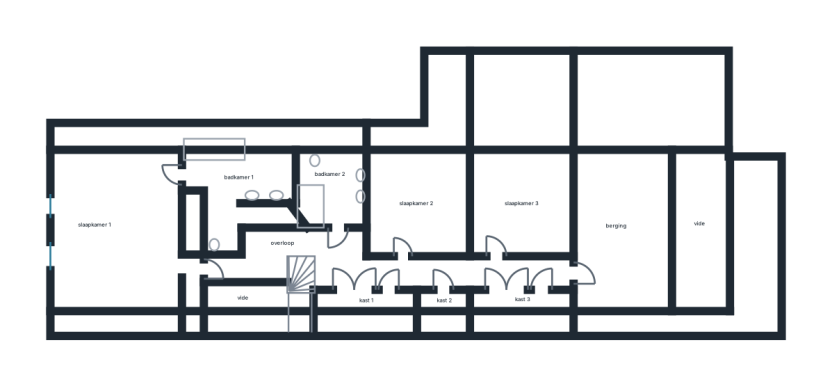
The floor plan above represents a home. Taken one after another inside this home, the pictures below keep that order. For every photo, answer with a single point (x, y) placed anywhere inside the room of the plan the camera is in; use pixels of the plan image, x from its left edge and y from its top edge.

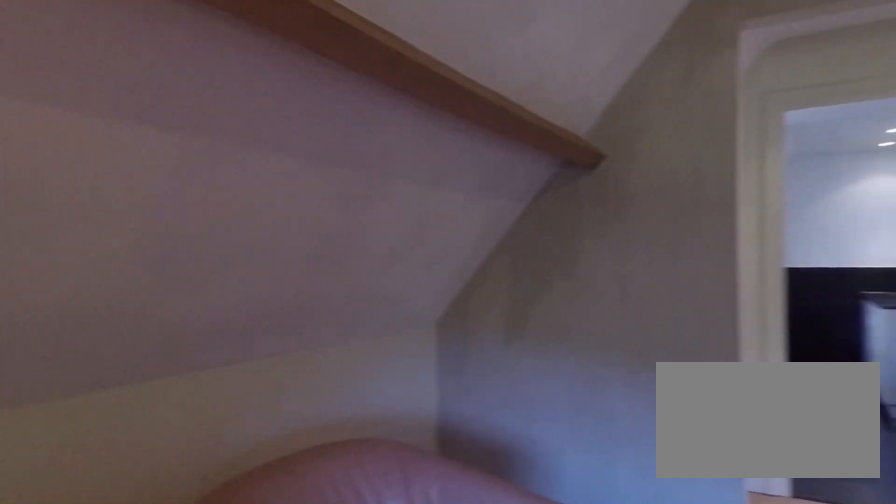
(123, 233)
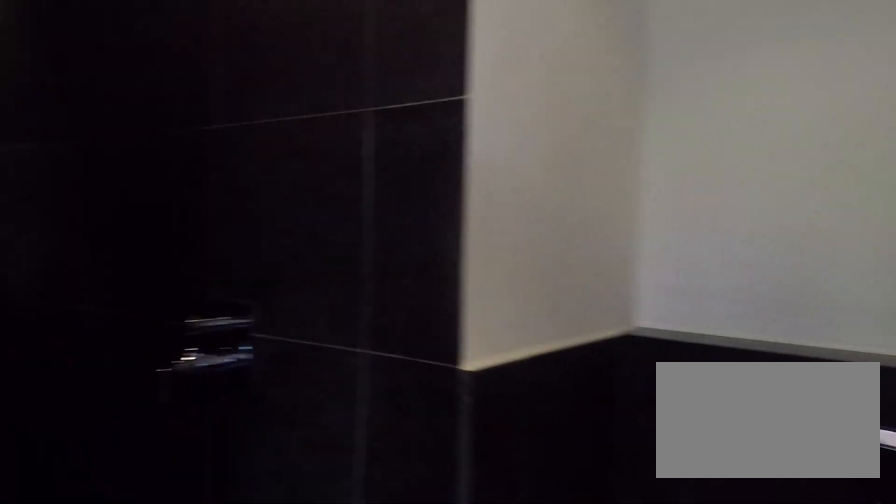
(240, 185)
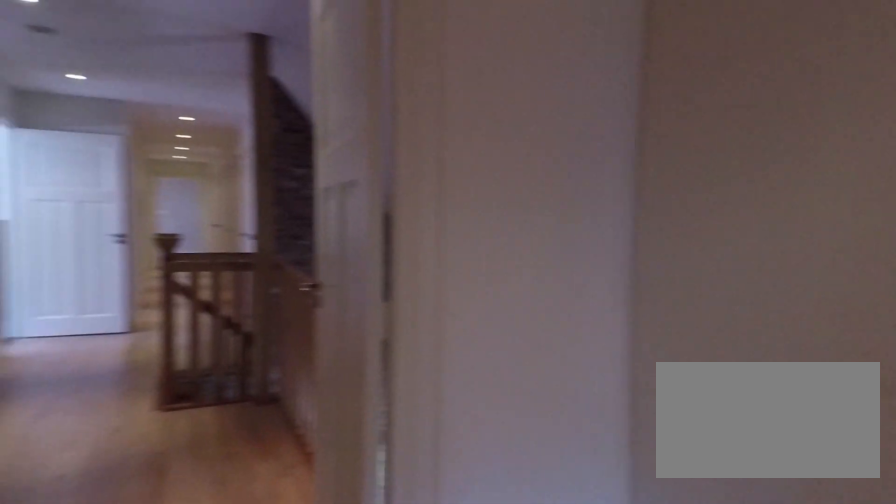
(123, 233)
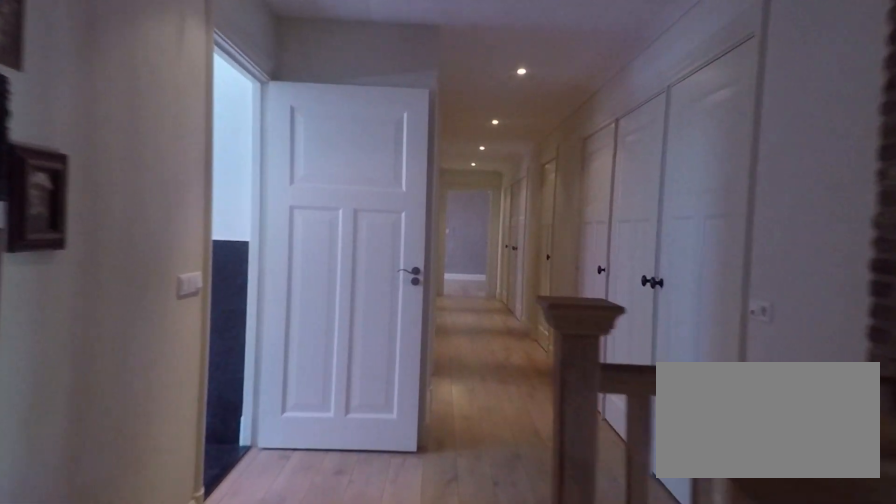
(371, 264)
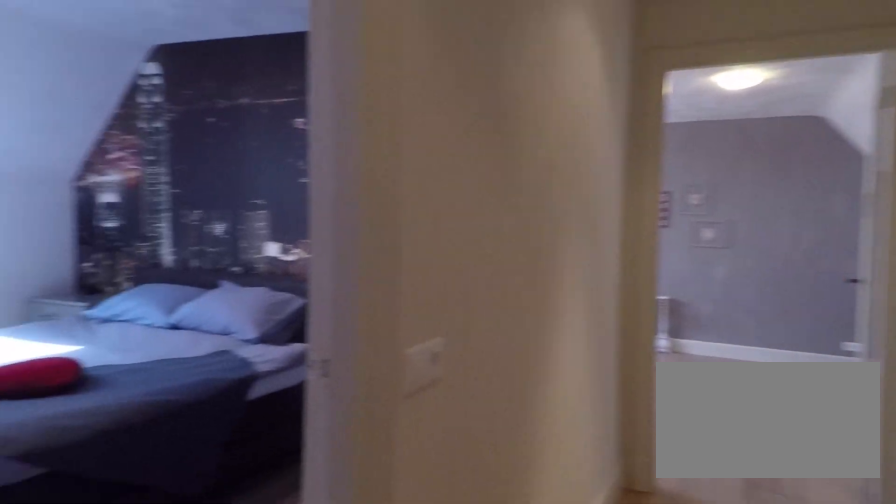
(371, 264)
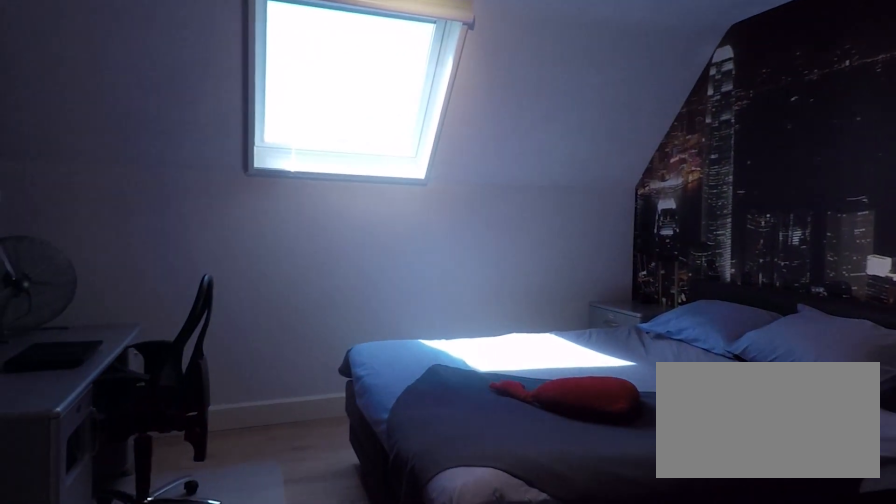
(522, 202)
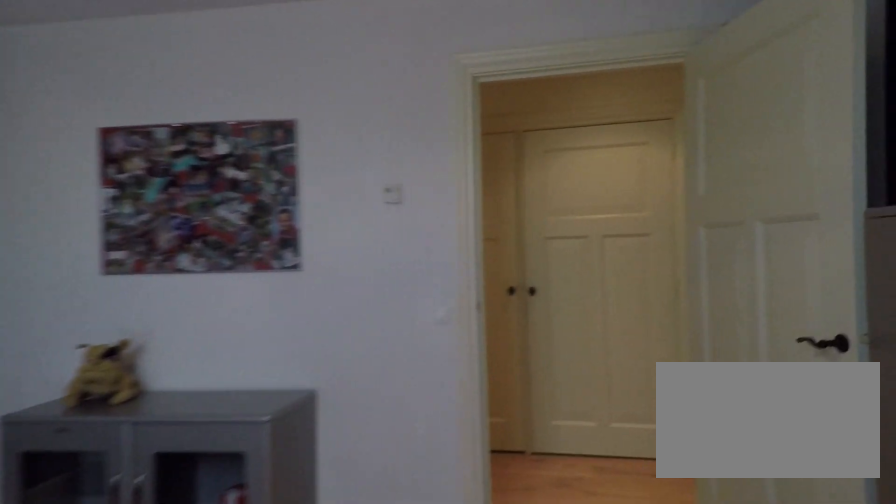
(522, 202)
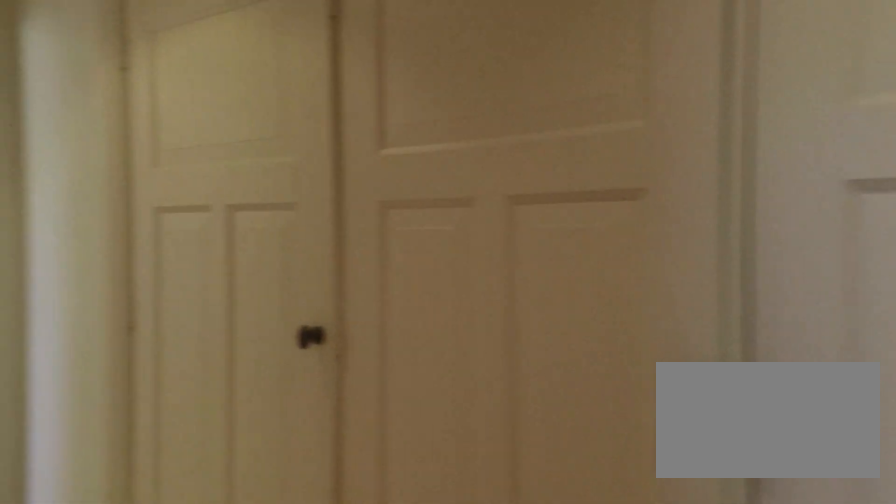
(371, 264)
